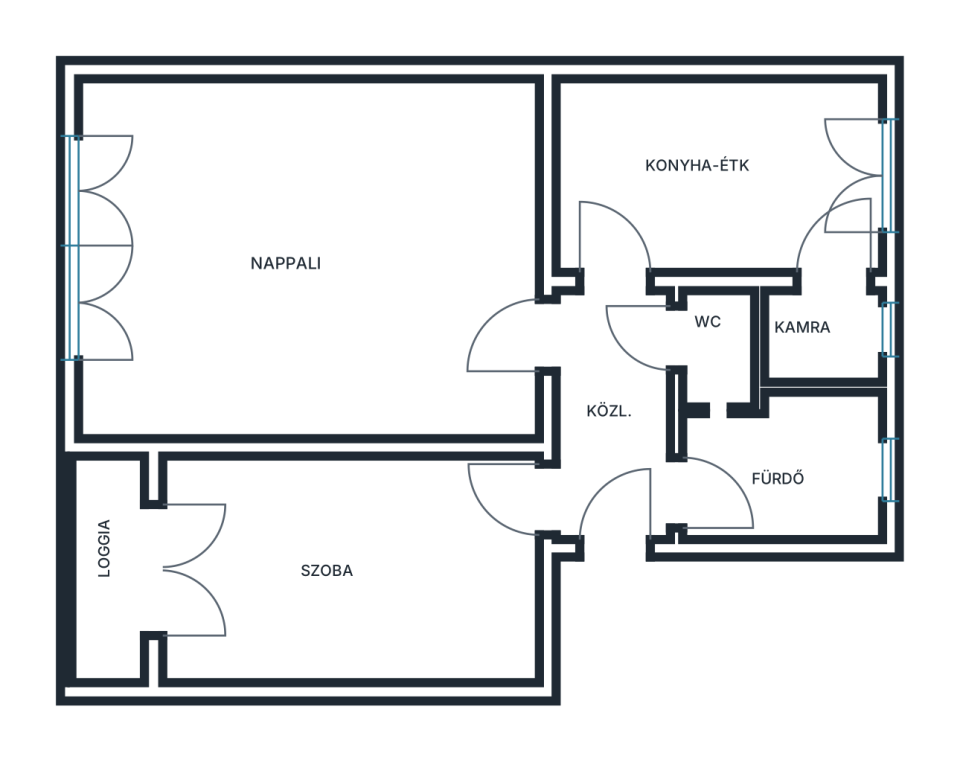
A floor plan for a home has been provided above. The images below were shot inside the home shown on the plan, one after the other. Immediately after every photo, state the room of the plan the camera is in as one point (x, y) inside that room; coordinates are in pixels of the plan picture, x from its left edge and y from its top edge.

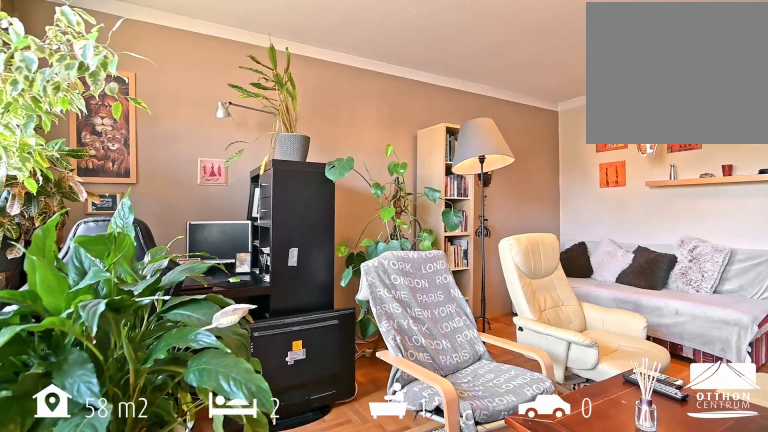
(312, 258)
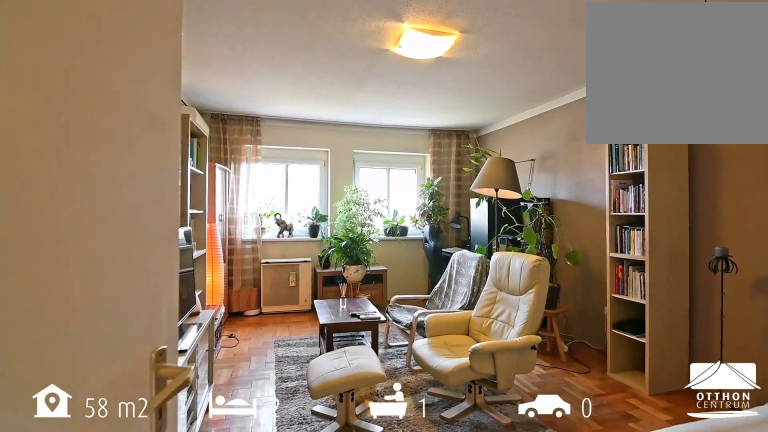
(312, 258)
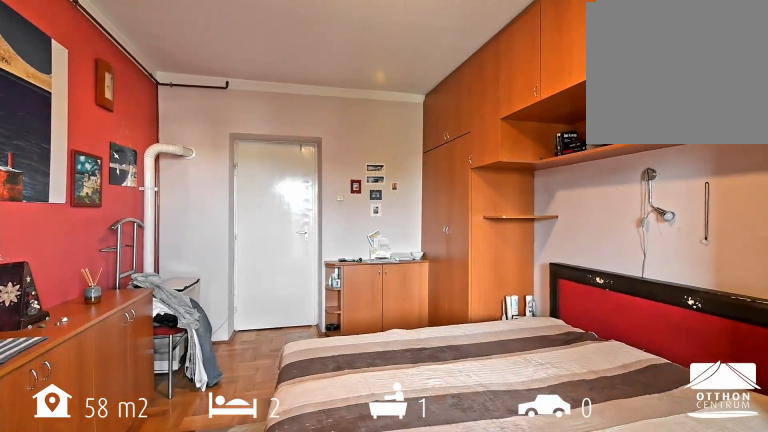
(354, 571)
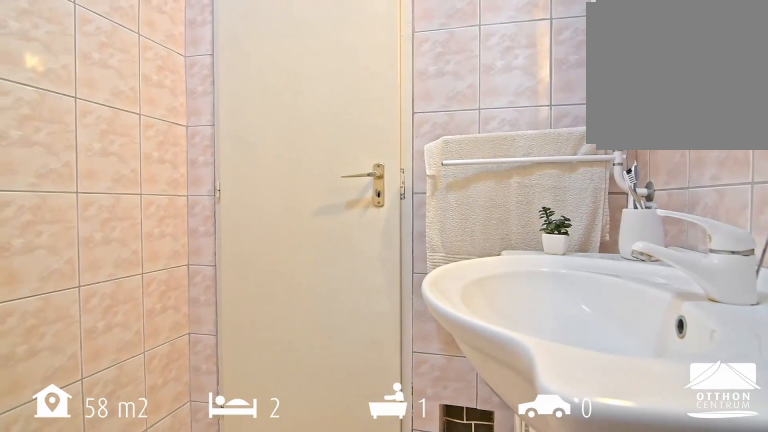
(787, 473)
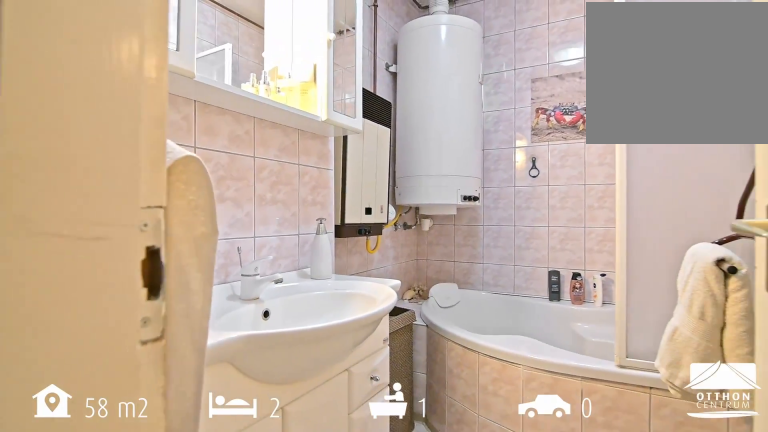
(787, 473)
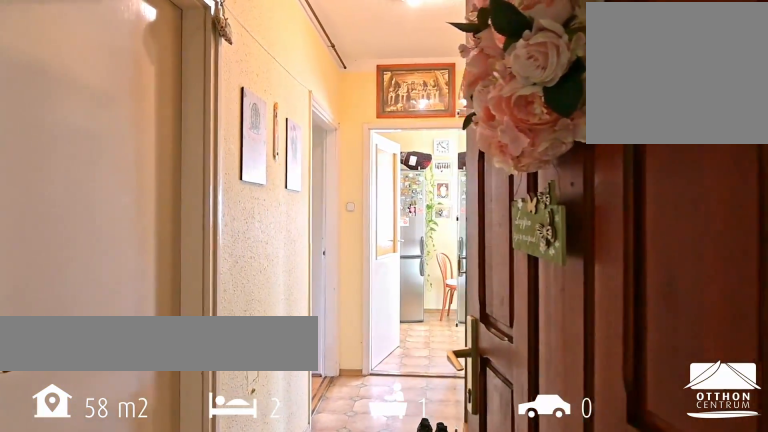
(614, 416)
